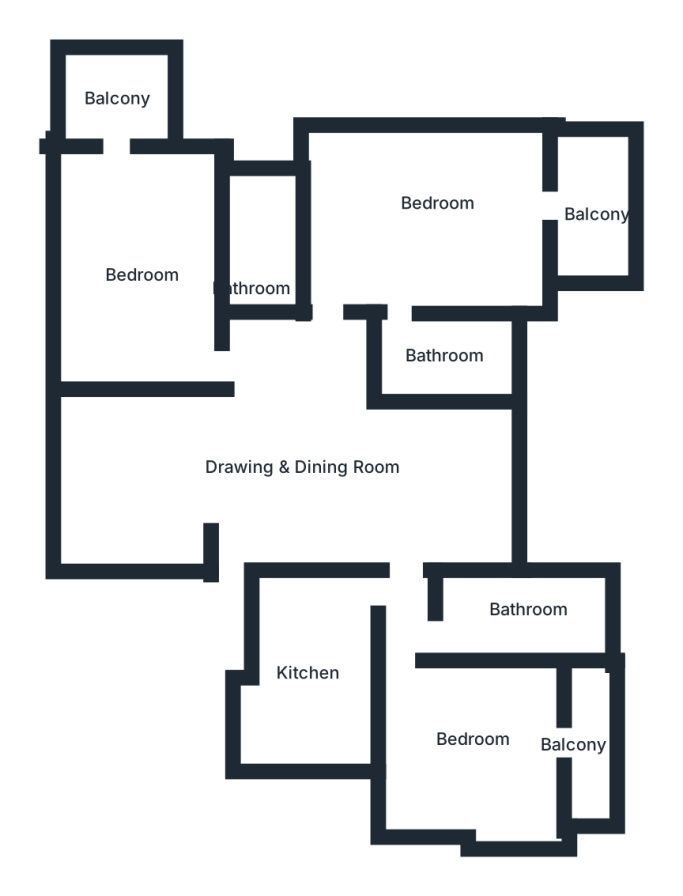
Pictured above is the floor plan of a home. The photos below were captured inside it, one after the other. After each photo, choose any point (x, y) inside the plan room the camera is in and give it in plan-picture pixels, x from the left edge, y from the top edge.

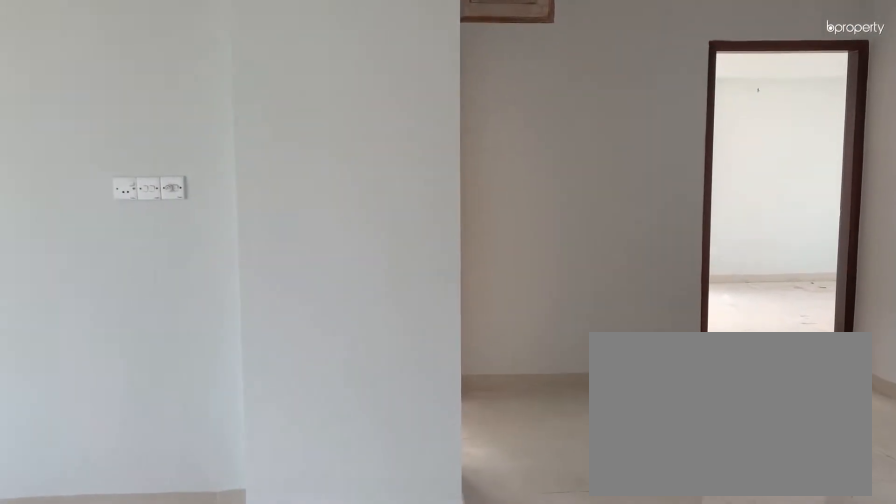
(261, 480)
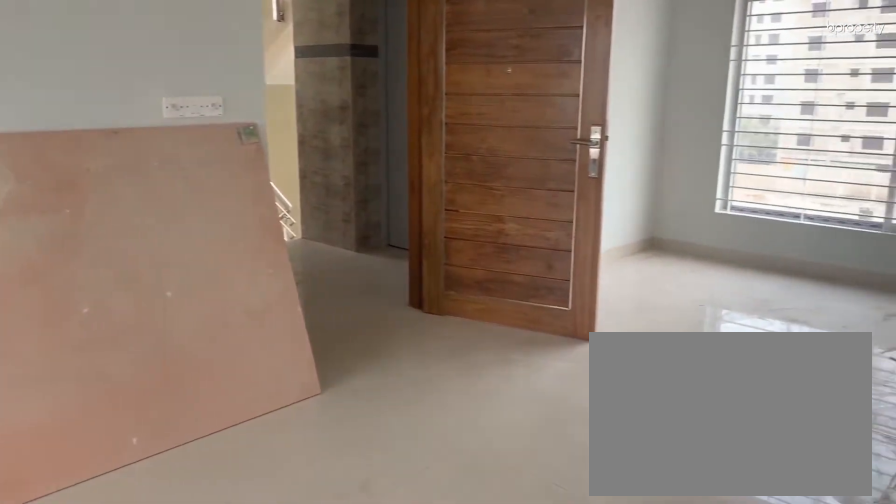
(261, 480)
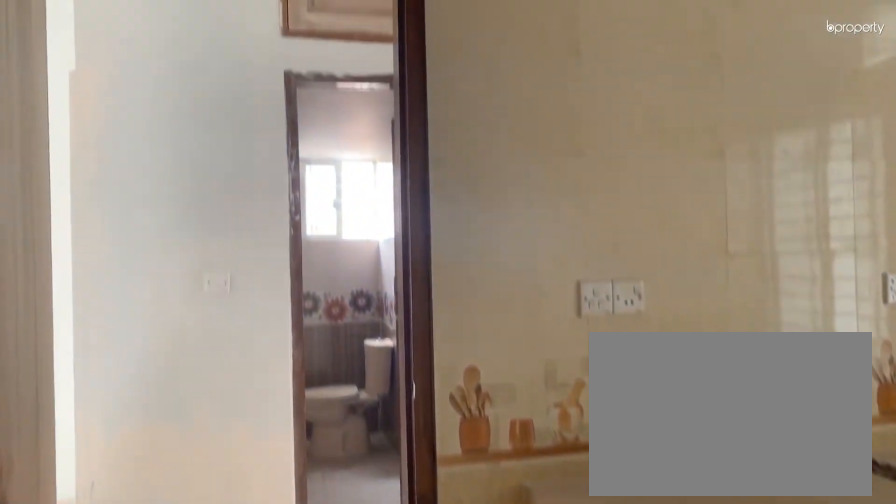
(306, 668)
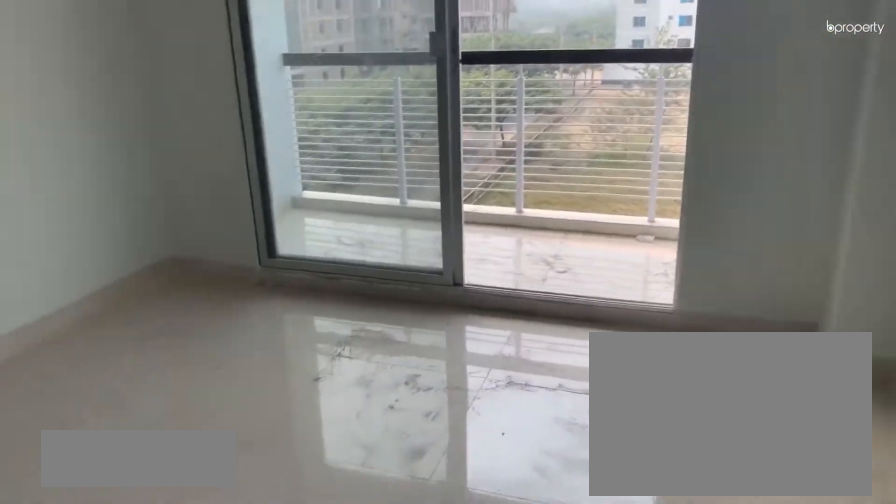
(492, 749)
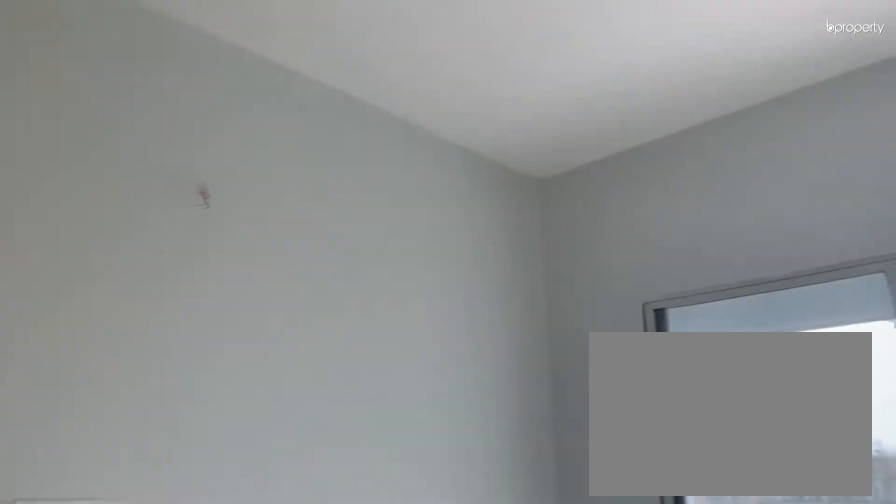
(492, 749)
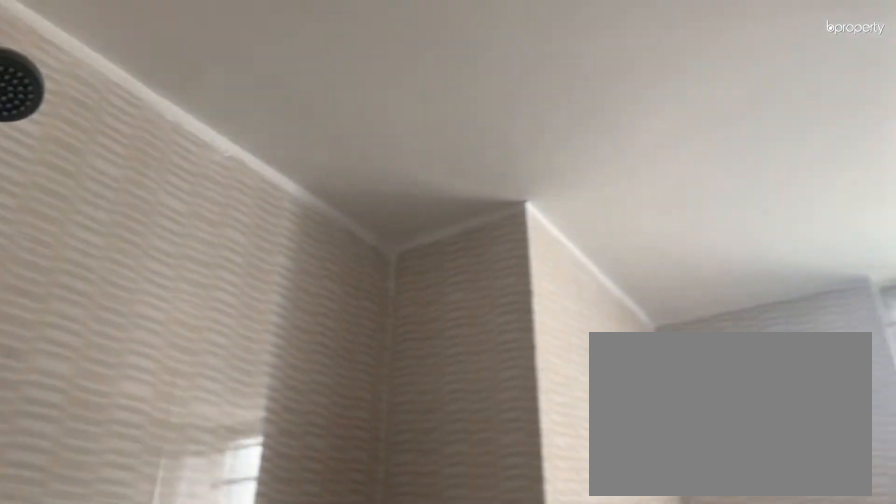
(505, 611)
